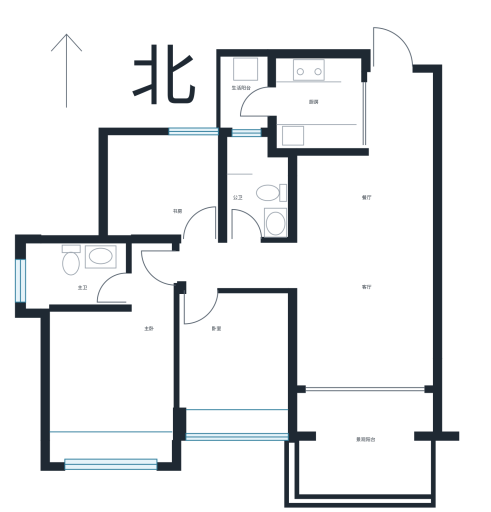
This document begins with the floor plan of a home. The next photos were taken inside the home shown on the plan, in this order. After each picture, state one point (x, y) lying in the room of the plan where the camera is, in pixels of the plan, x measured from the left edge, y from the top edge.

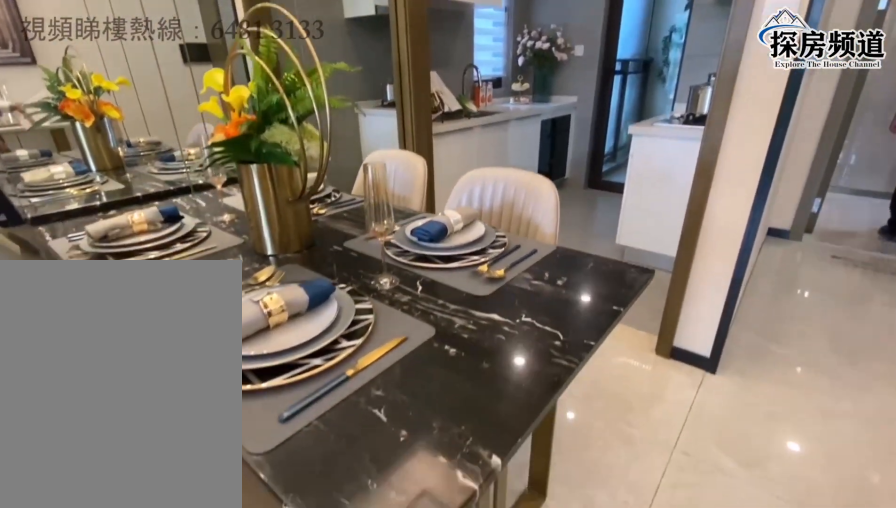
(332, 199)
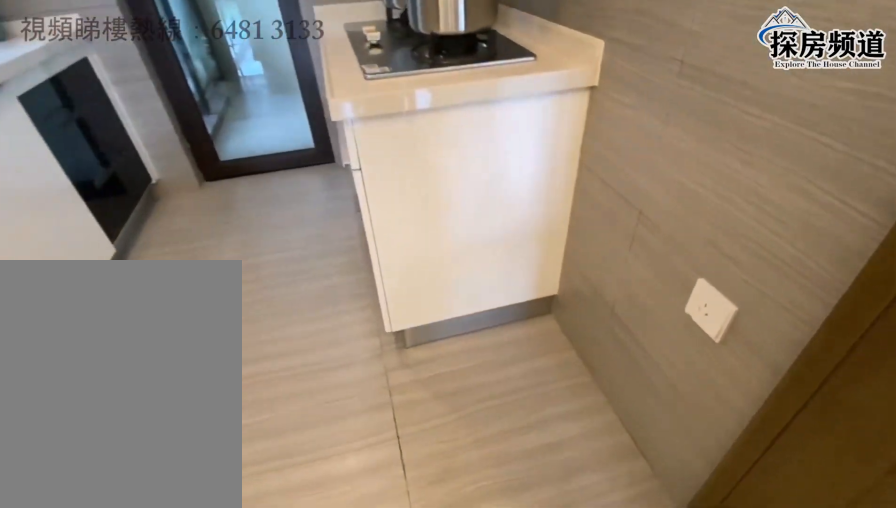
(330, 113)
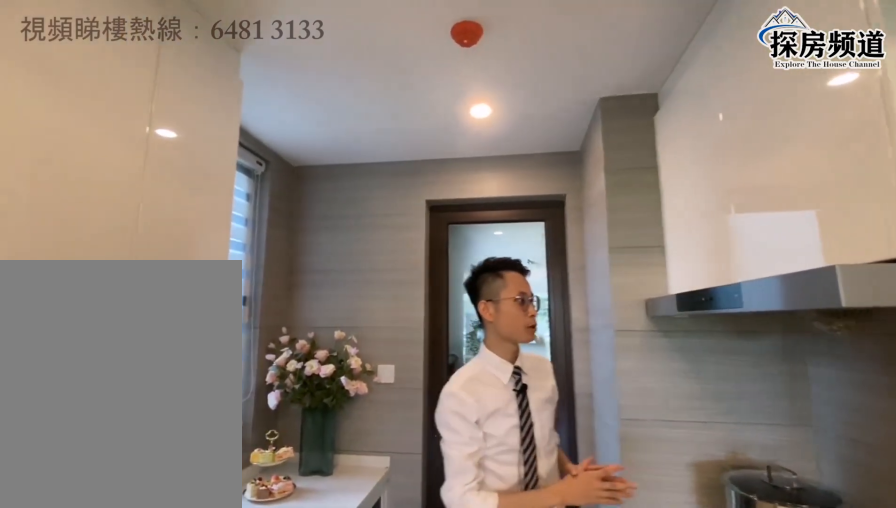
(330, 113)
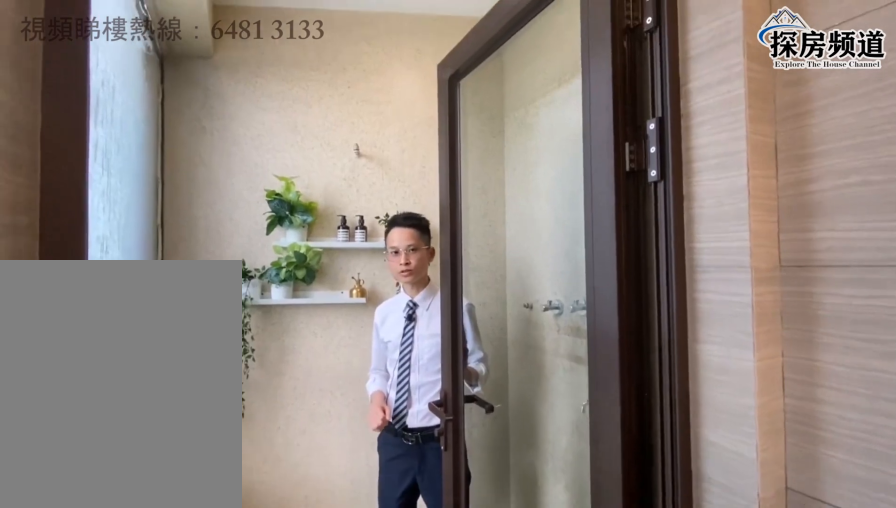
(249, 94)
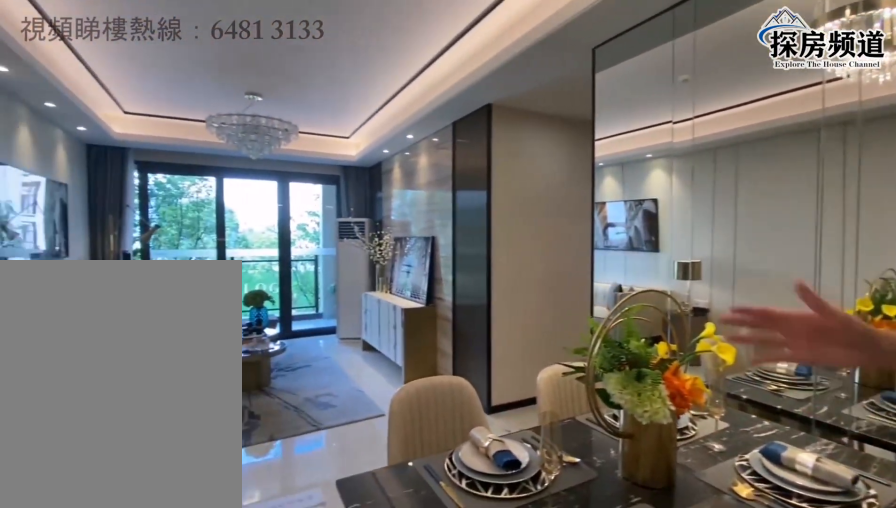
(364, 310)
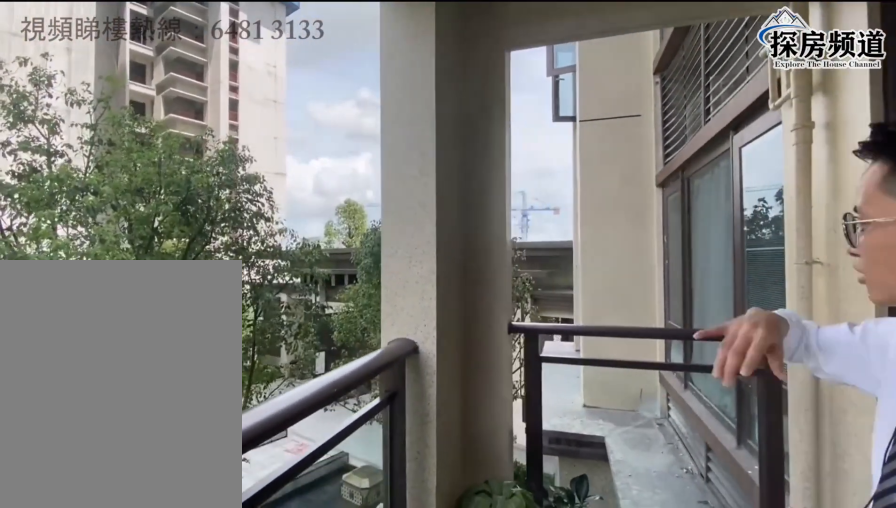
(363, 440)
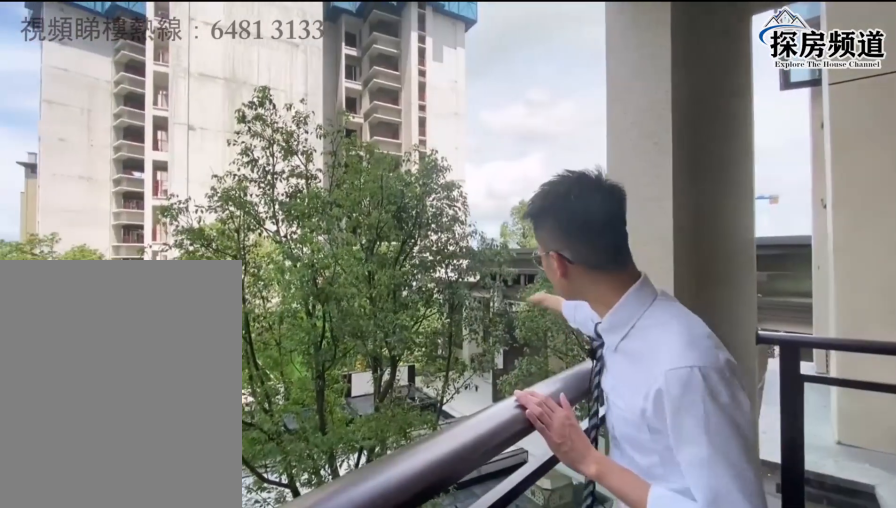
(363, 439)
